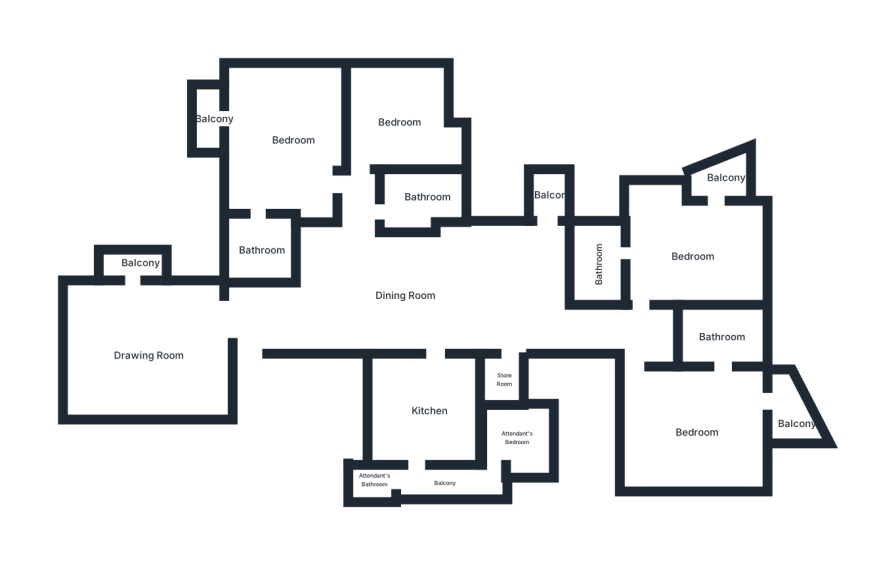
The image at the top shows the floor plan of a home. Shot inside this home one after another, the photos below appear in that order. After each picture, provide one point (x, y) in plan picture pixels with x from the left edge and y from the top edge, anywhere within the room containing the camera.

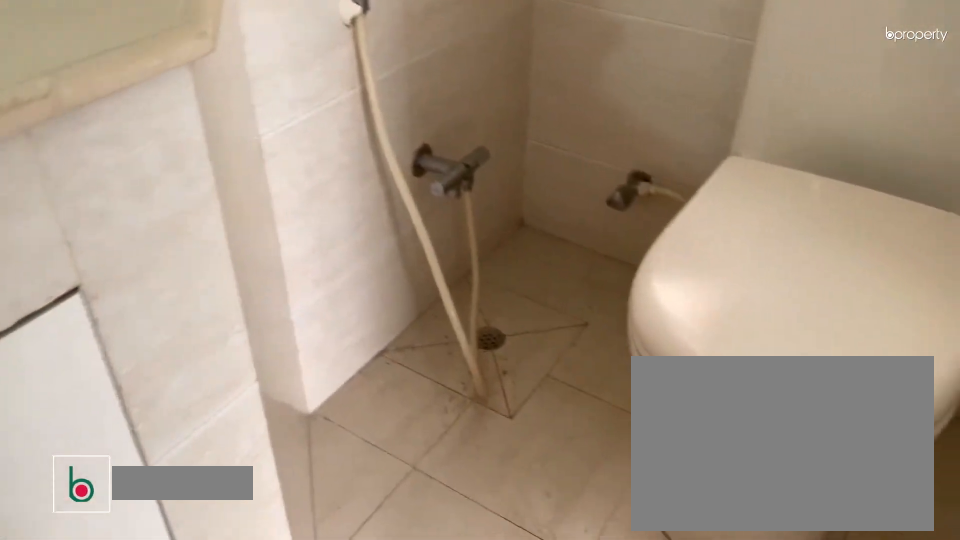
(723, 339)
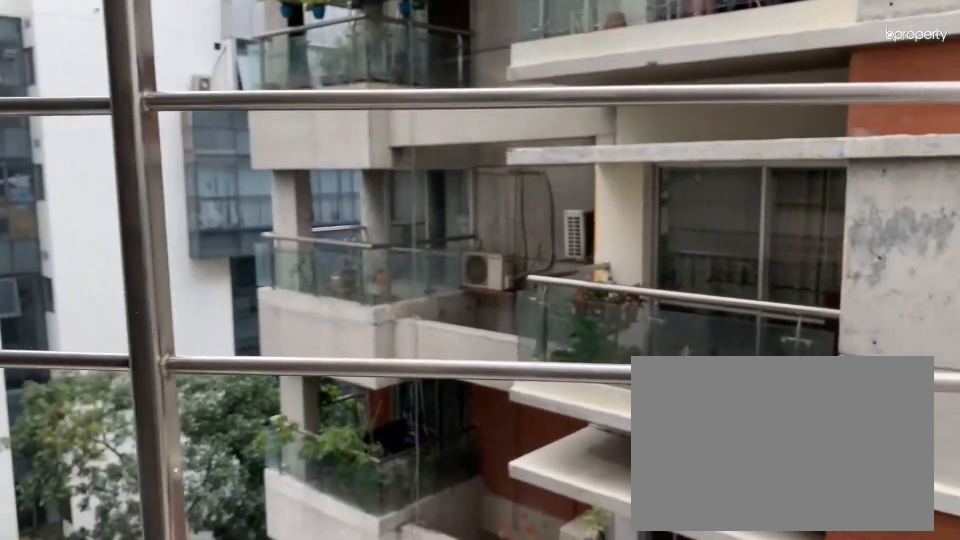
(795, 422)
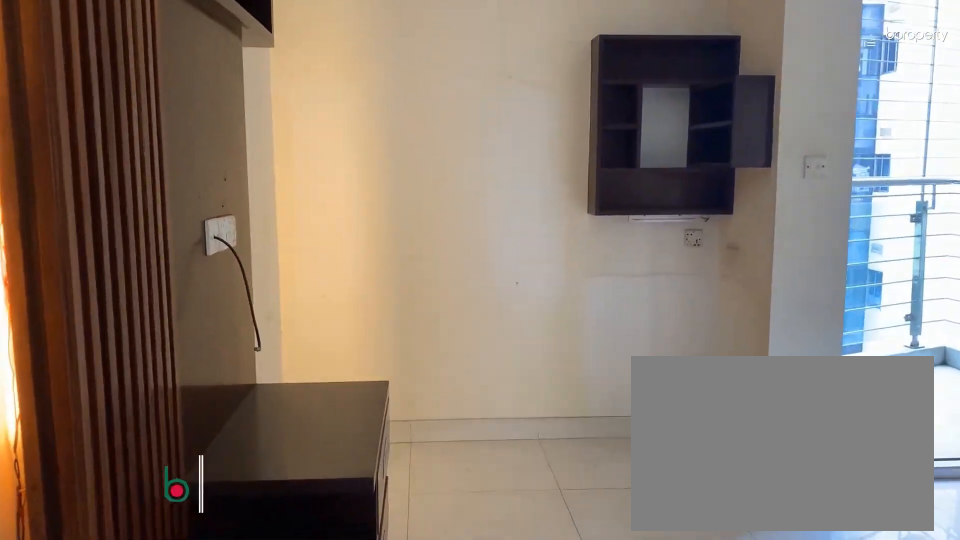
(694, 250)
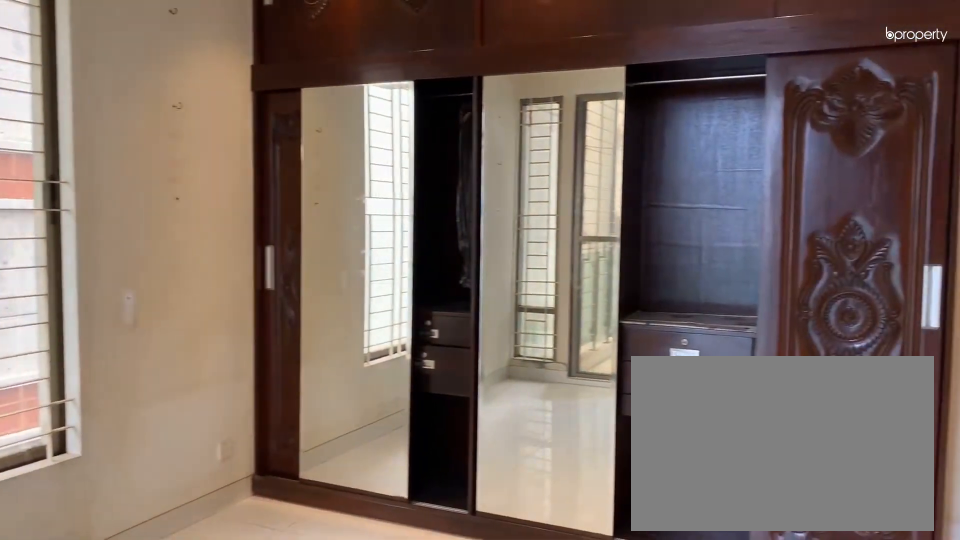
(694, 250)
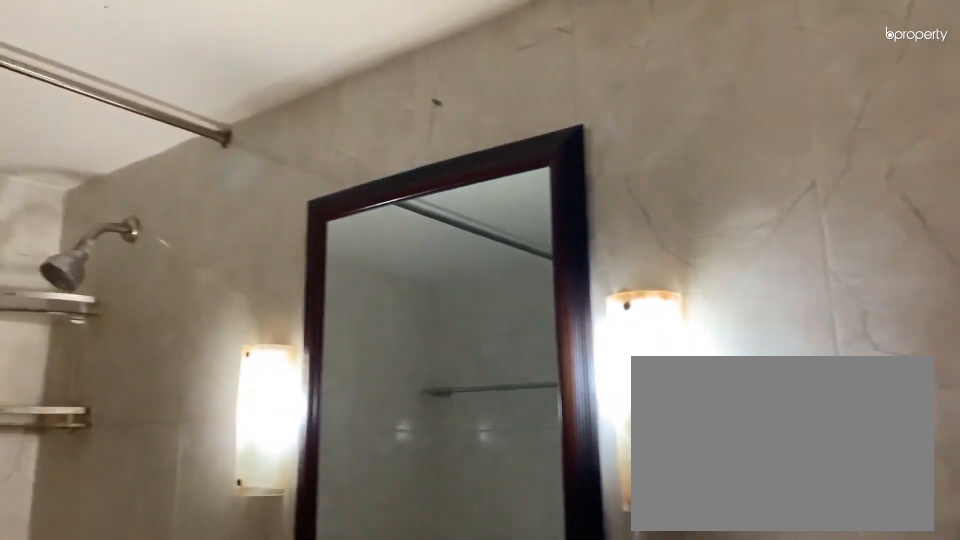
(599, 264)
